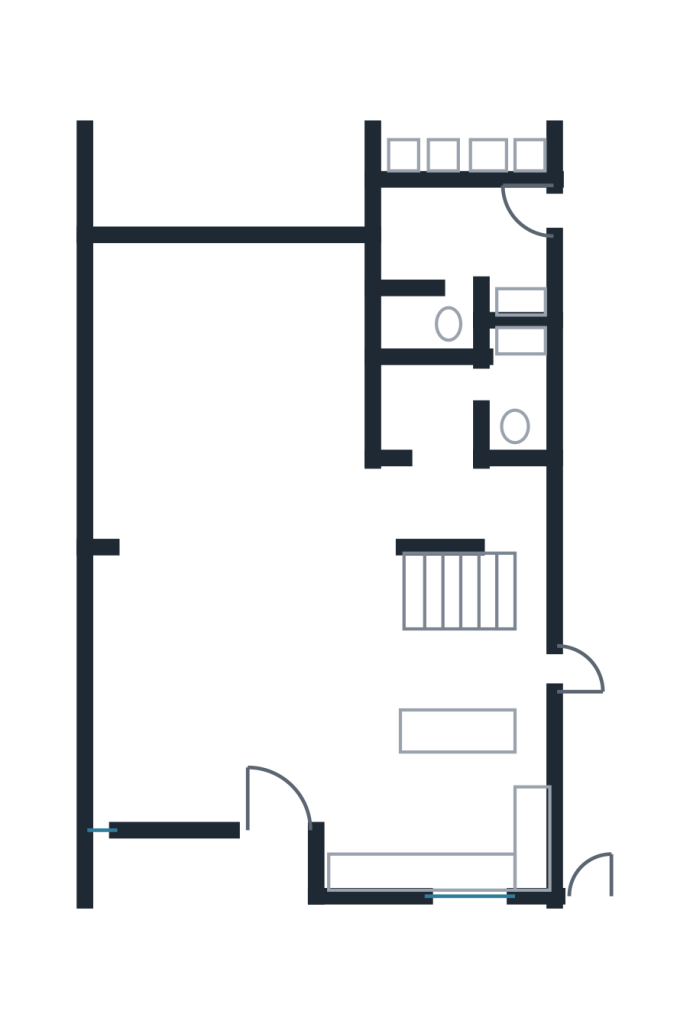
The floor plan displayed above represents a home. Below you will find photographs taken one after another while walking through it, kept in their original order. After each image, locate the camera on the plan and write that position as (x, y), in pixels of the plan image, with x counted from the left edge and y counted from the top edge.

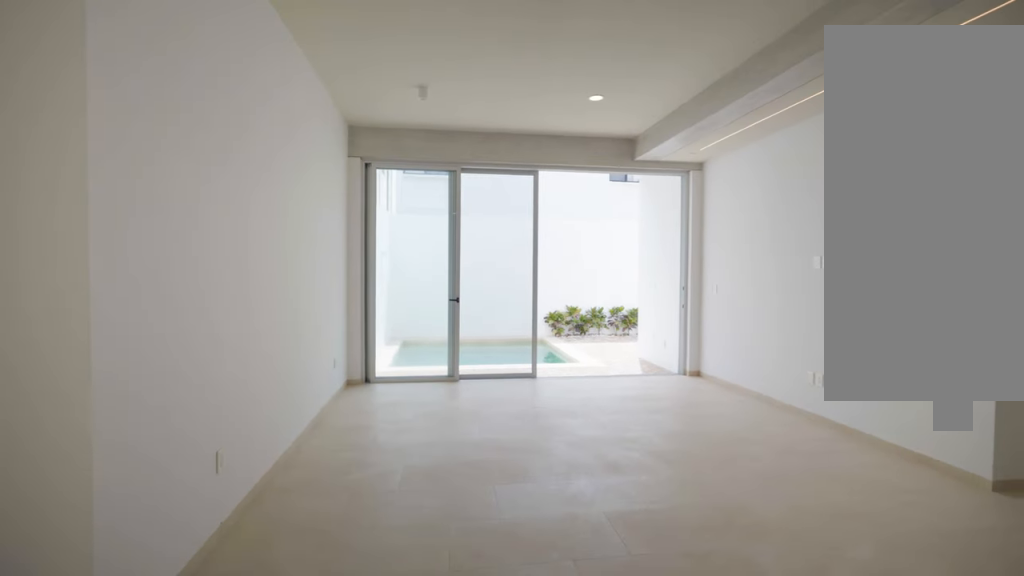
(216, 530)
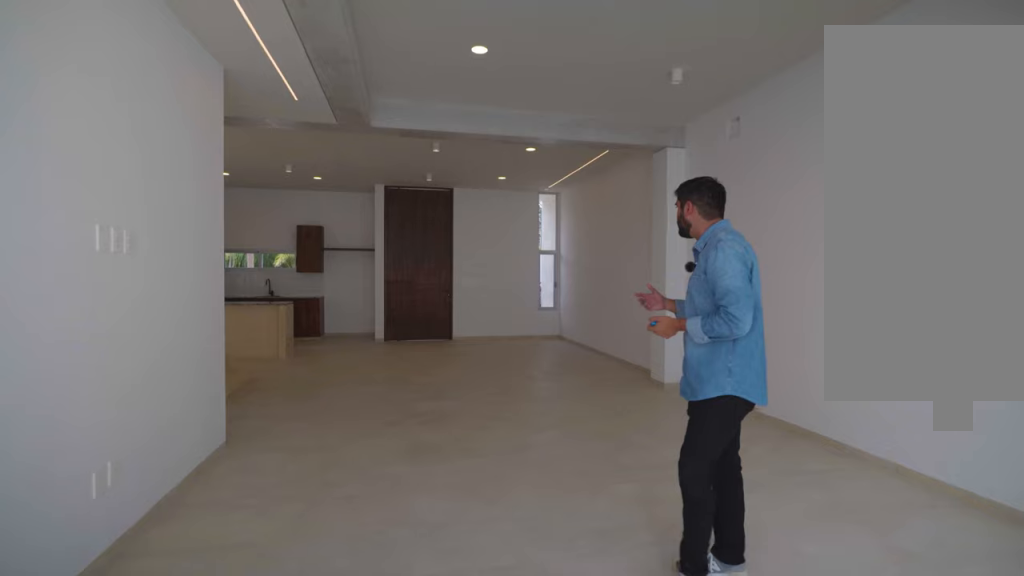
(207, 287)
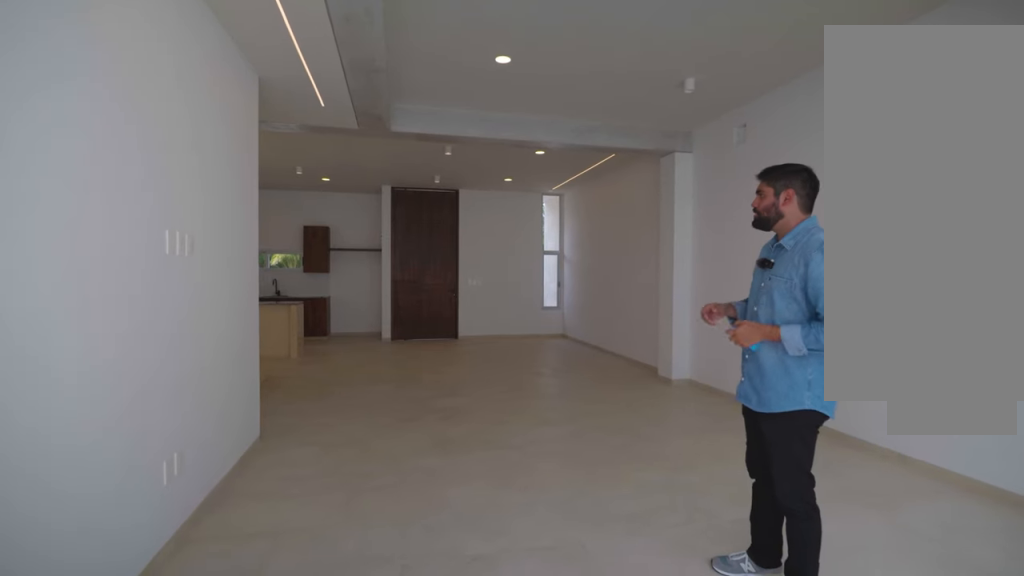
(207, 287)
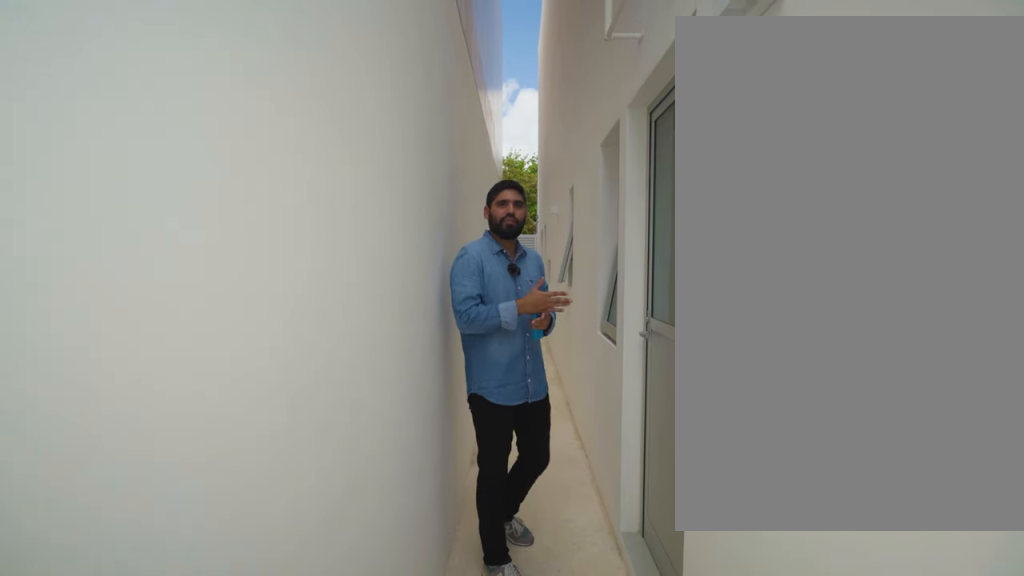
(581, 202)
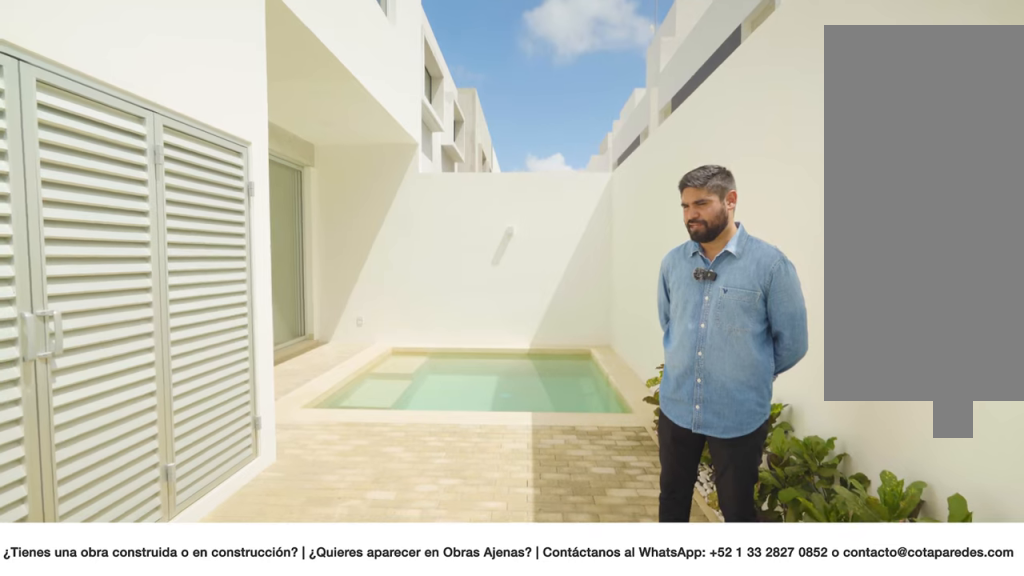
(587, 110)
